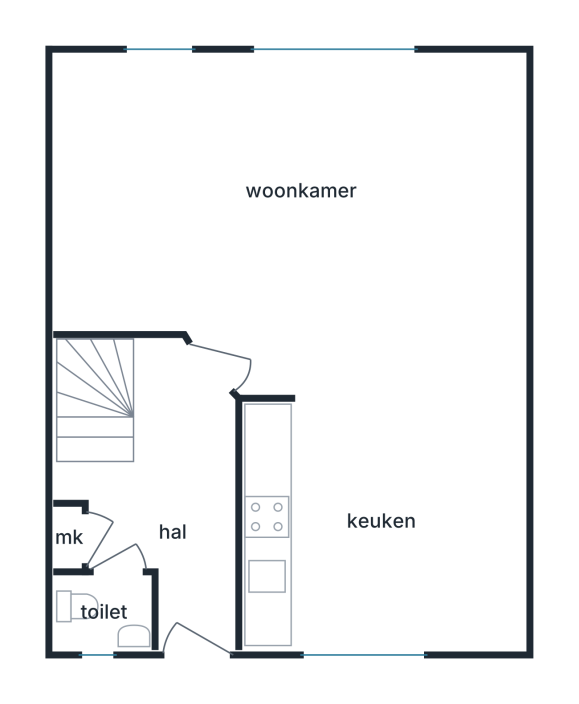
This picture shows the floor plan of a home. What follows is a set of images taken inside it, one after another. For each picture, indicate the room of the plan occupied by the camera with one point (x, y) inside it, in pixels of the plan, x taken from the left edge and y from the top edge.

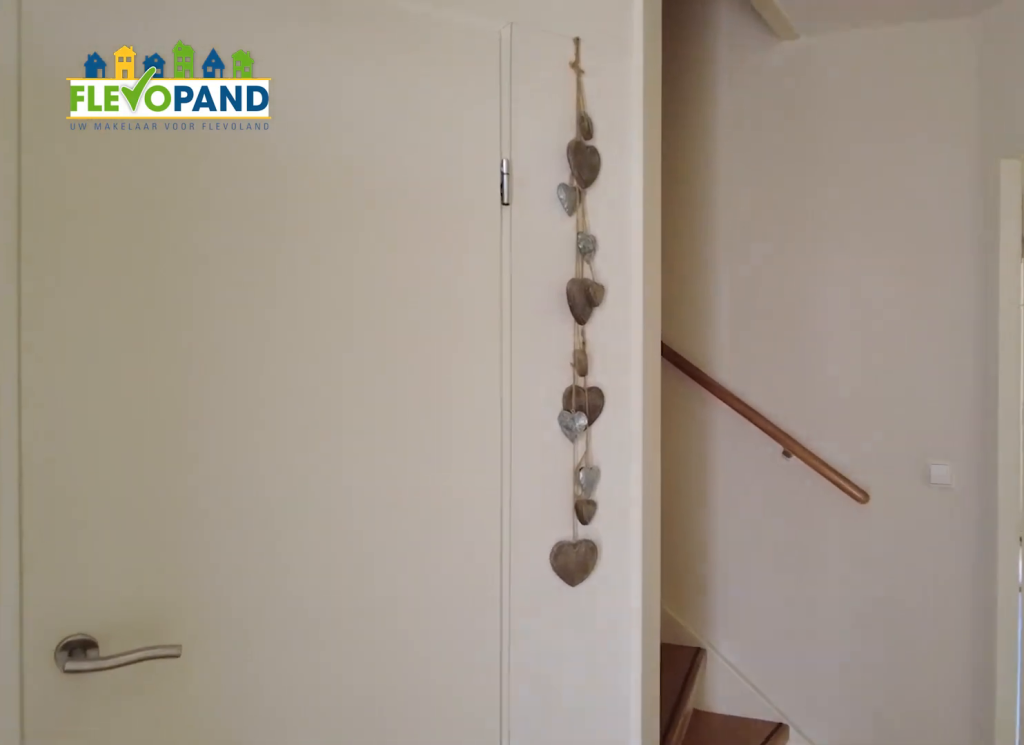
(171, 498)
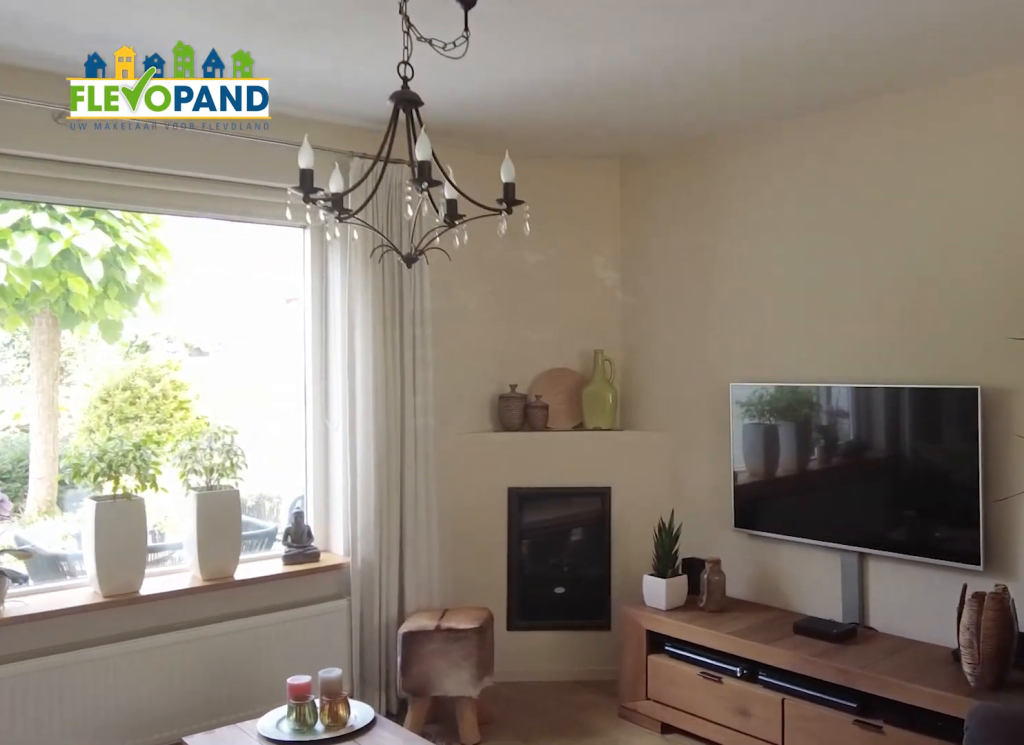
(192, 130)
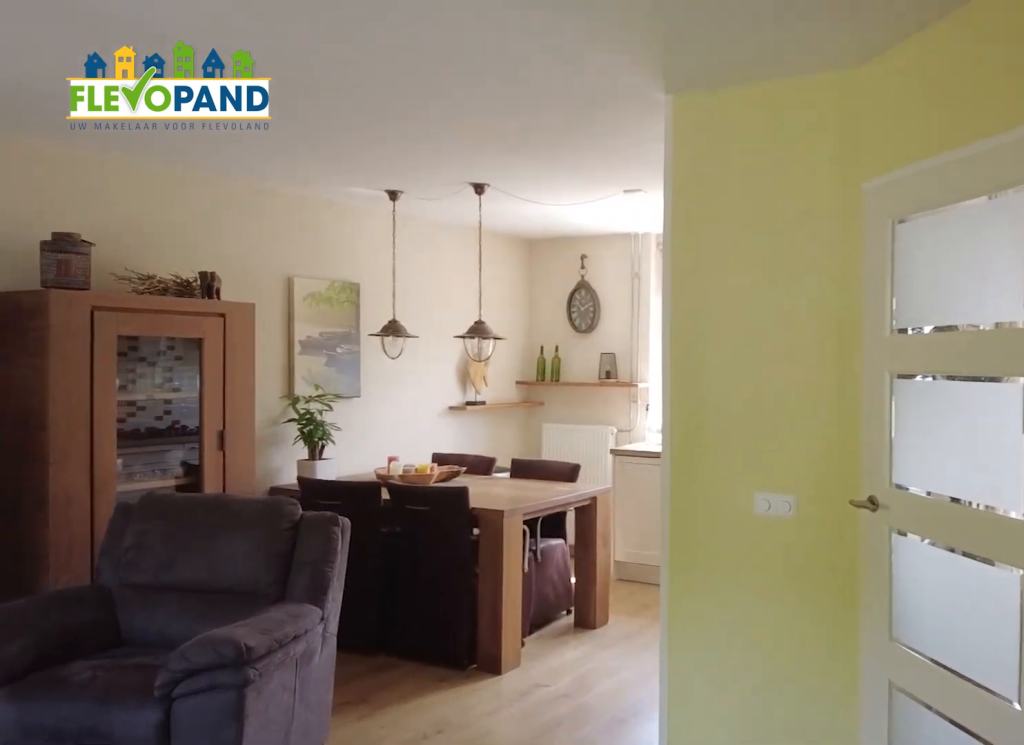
(192, 130)
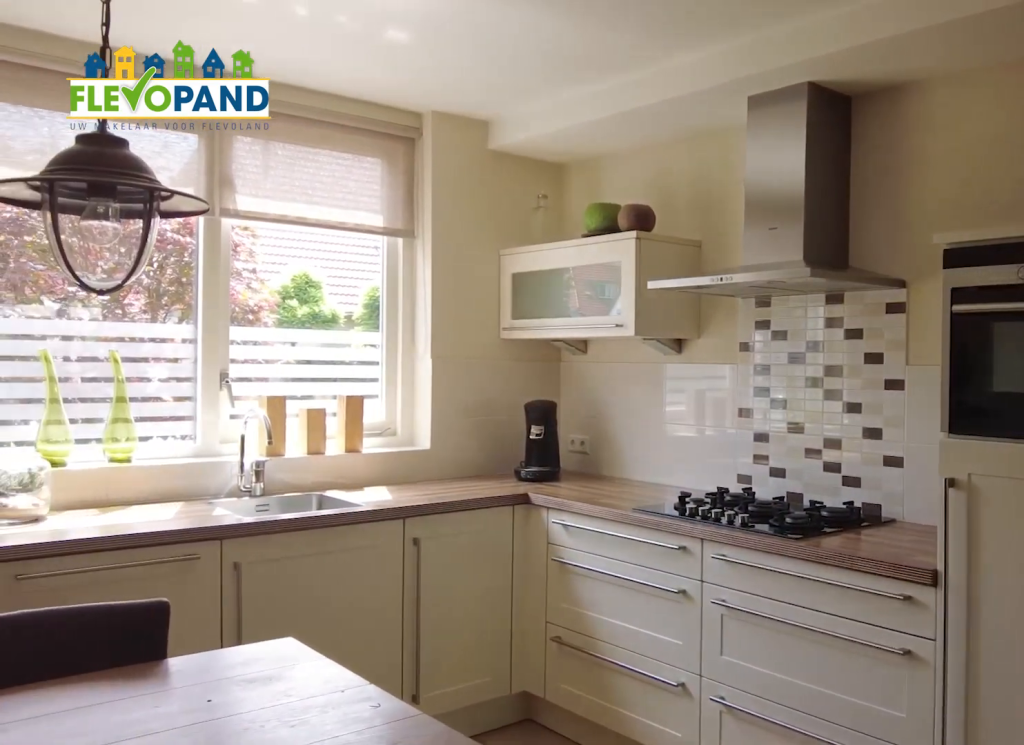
(382, 525)
